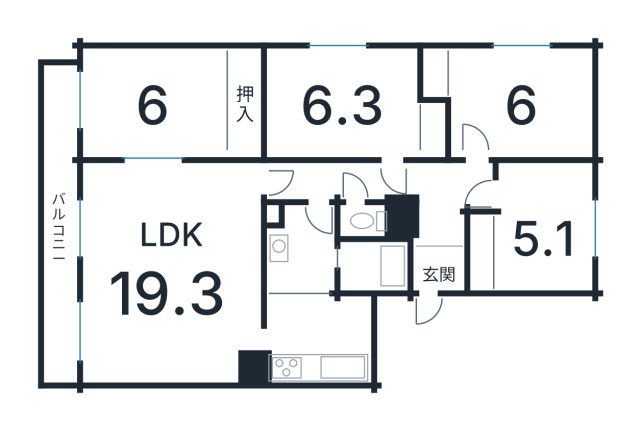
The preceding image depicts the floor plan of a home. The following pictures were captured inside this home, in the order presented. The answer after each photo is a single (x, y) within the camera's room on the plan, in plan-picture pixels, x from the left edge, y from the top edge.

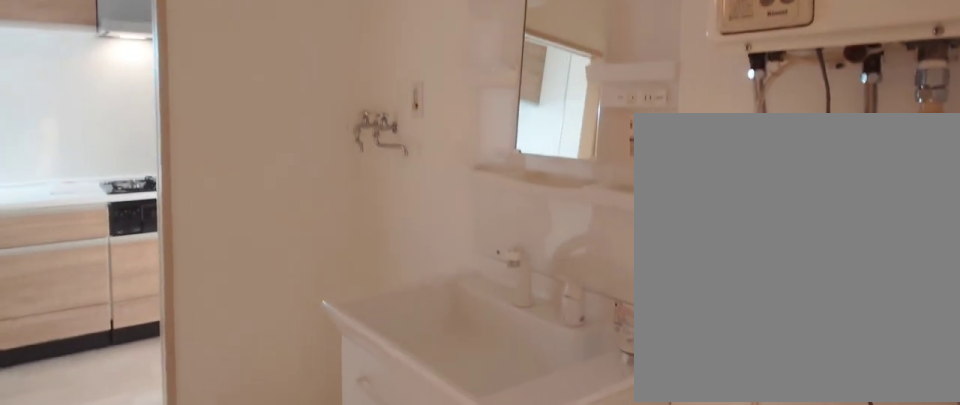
(300, 252)
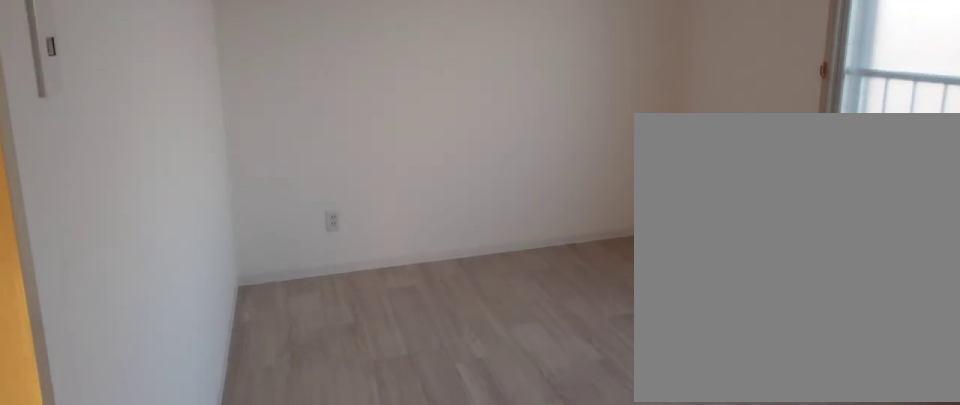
(331, 110)
